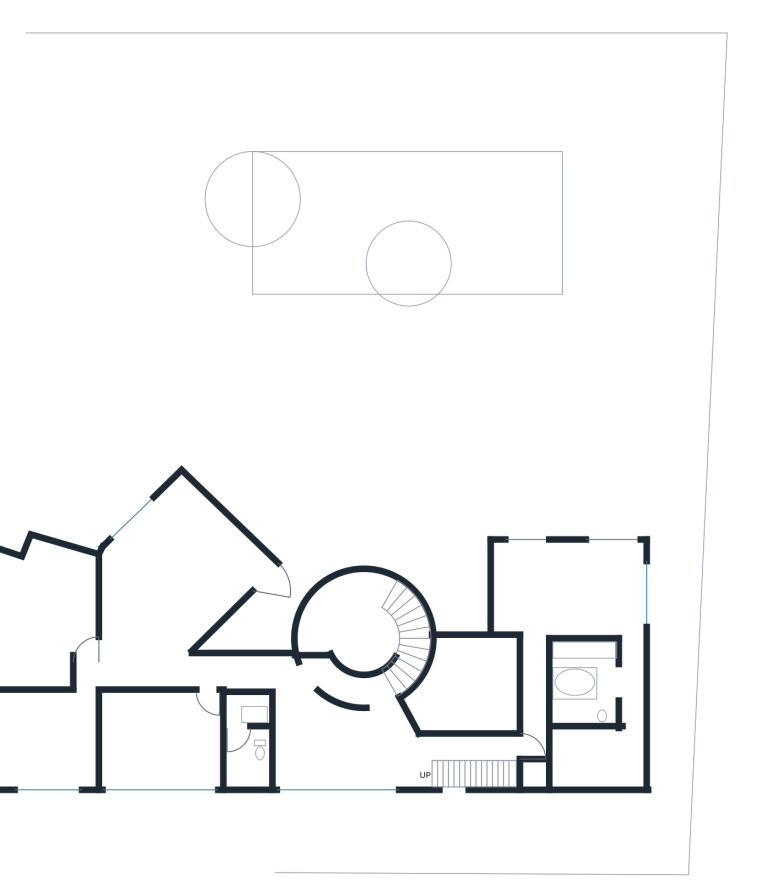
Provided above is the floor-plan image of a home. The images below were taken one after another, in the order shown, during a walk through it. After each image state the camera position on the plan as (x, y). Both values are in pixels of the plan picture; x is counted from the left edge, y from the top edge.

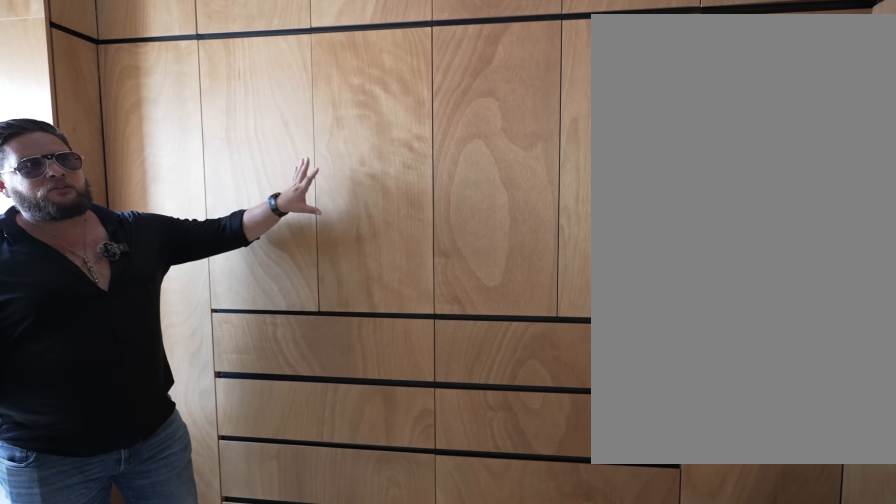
(591, 761)
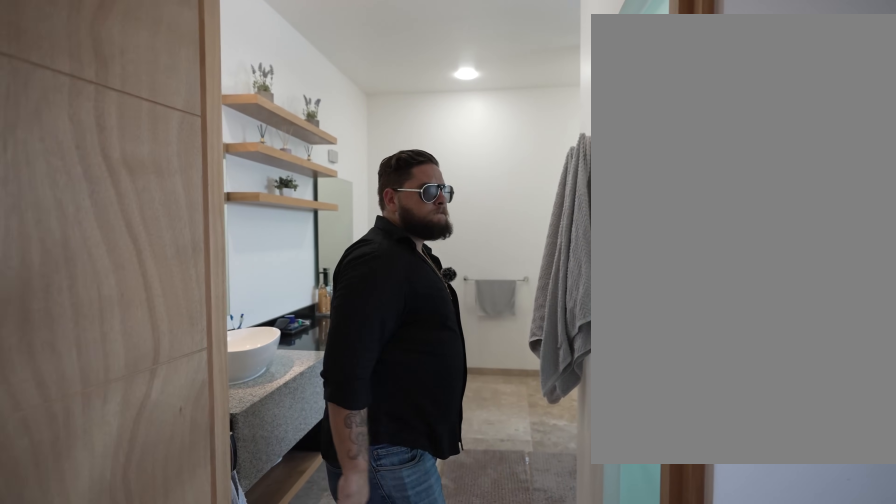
(624, 755)
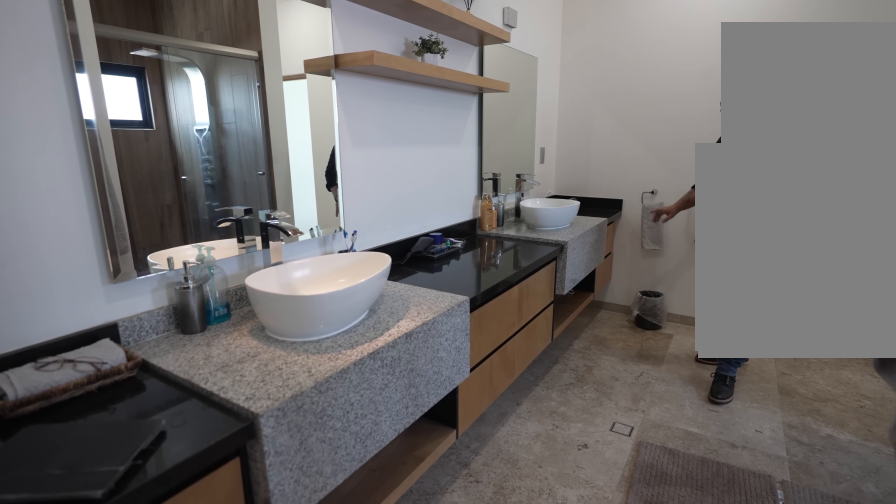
(611, 681)
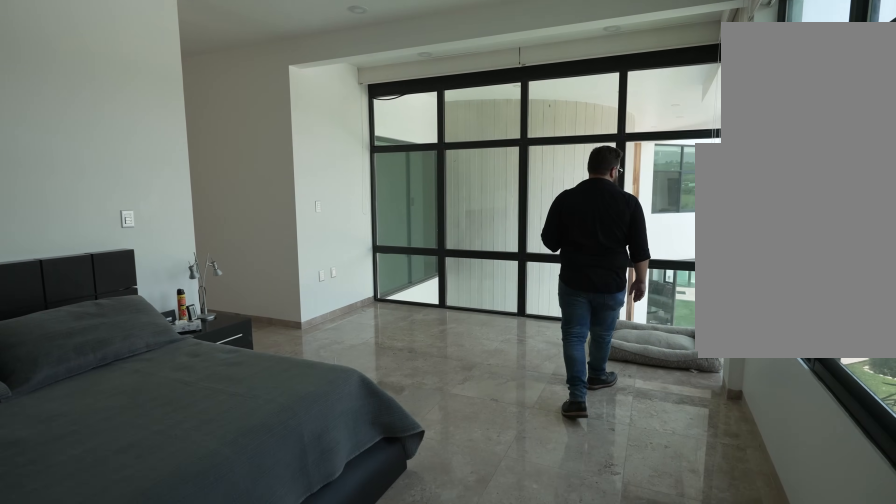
(601, 559)
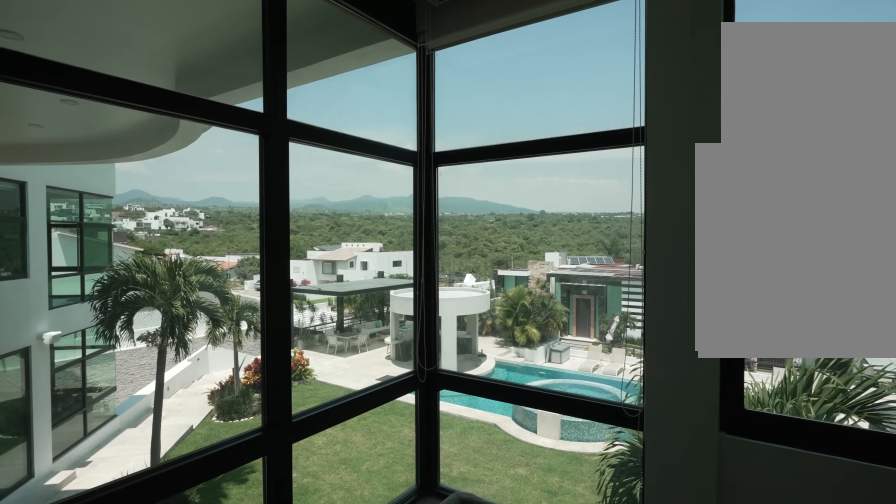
(556, 560)
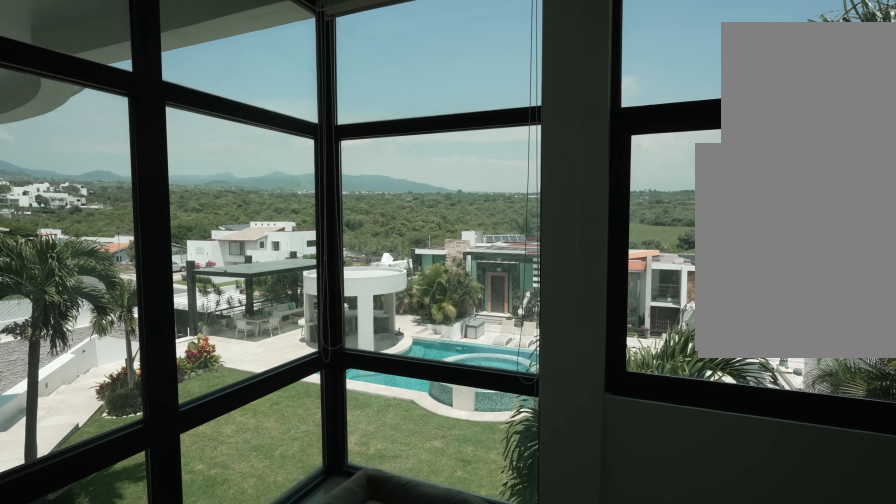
(556, 560)
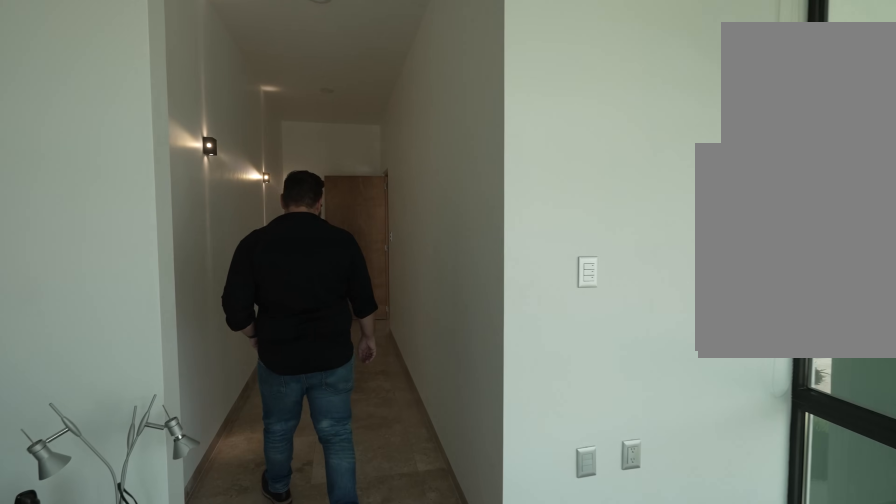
(556, 560)
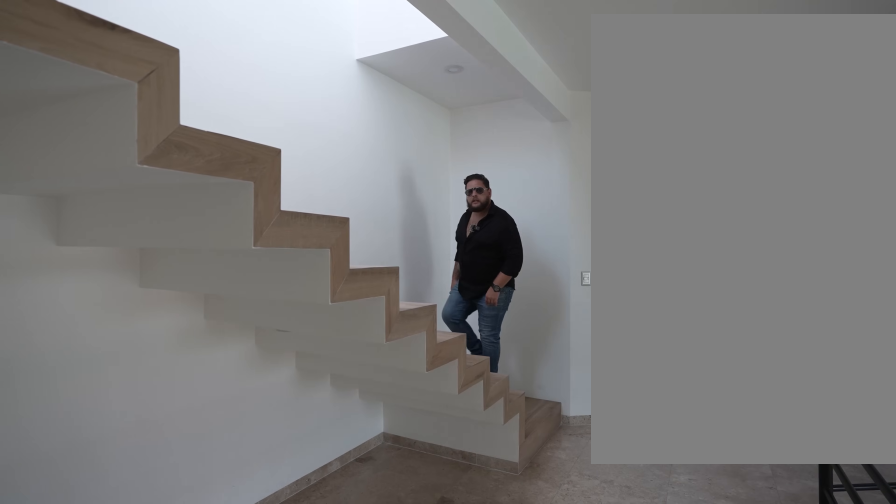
(491, 744)
